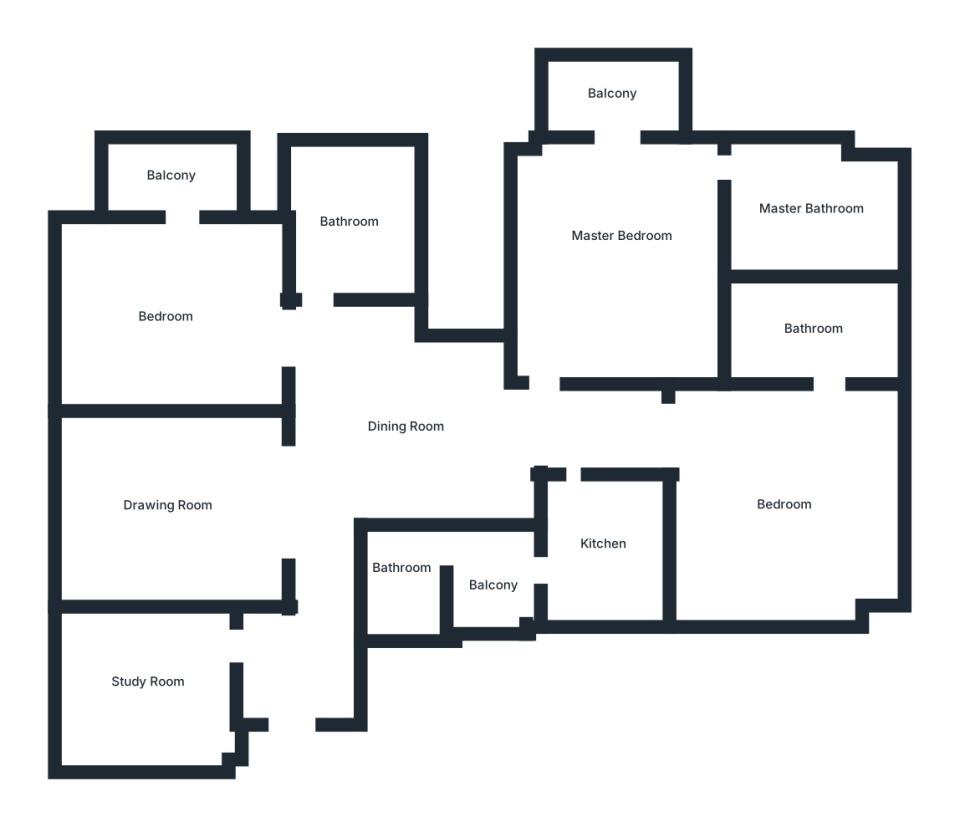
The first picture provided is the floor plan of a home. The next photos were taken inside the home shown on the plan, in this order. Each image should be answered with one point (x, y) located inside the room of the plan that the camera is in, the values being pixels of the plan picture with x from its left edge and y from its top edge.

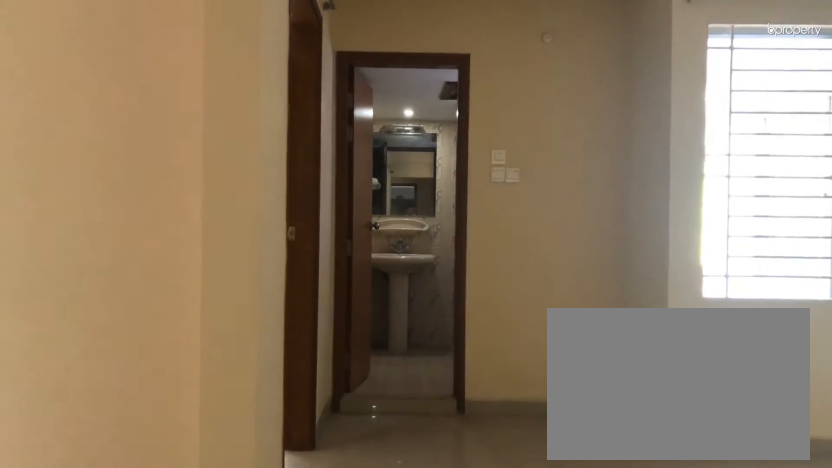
(309, 656)
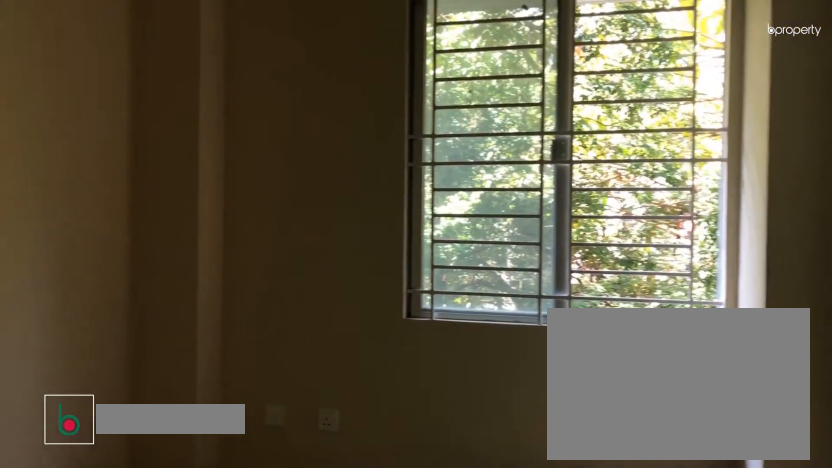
(148, 680)
